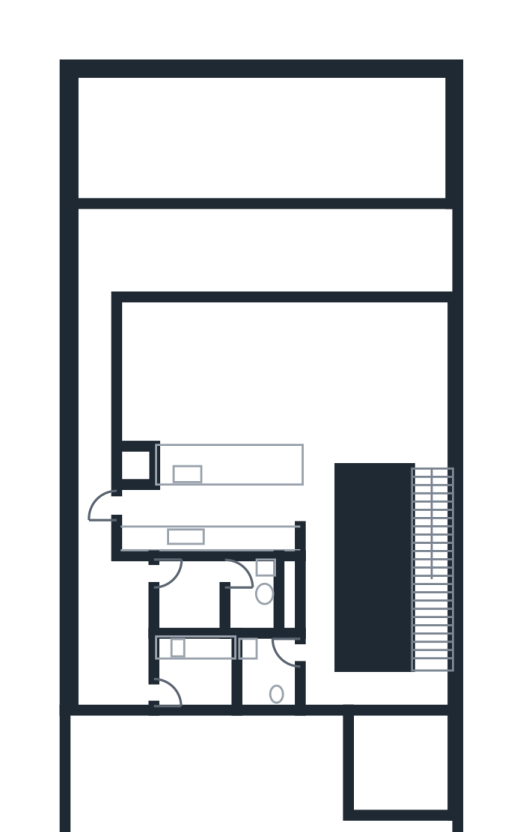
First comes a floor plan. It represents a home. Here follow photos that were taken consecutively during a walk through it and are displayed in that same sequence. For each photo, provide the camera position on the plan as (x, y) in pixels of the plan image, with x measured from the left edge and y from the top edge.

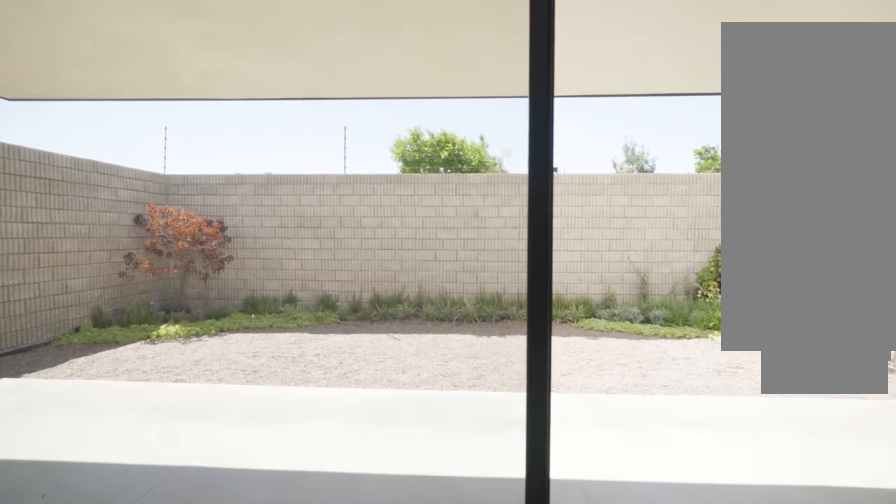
(256, 395)
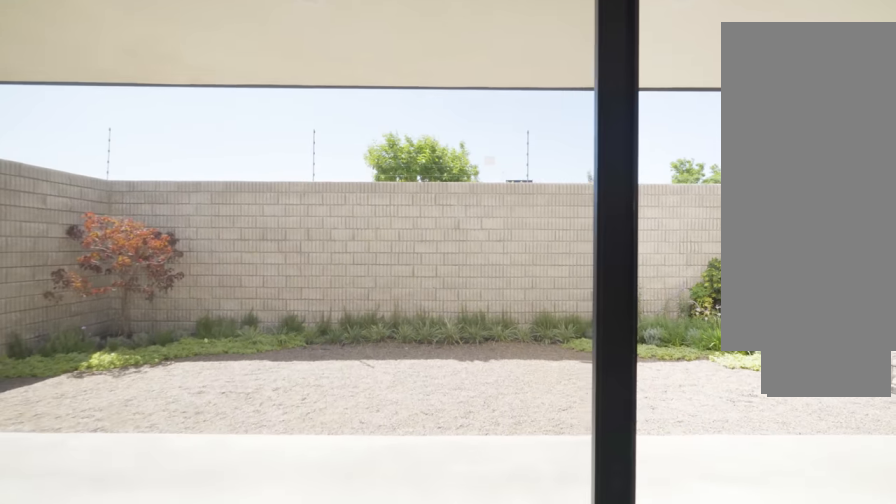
(254, 379)
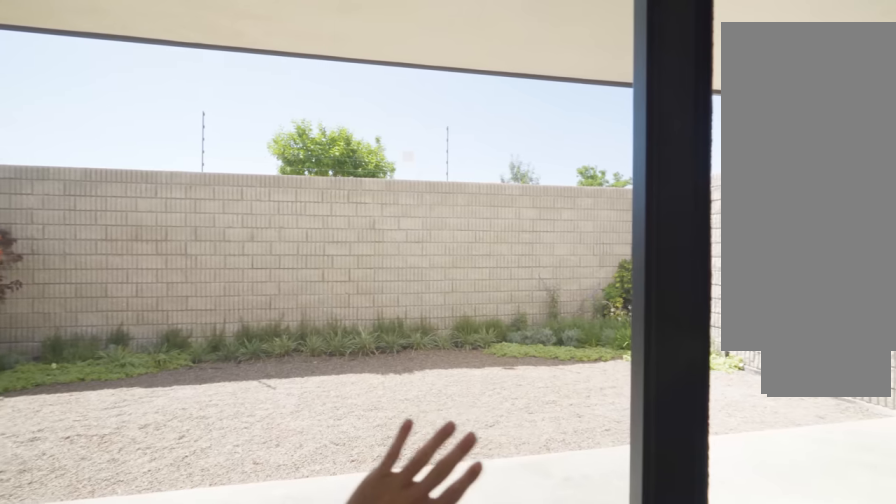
(224, 323)
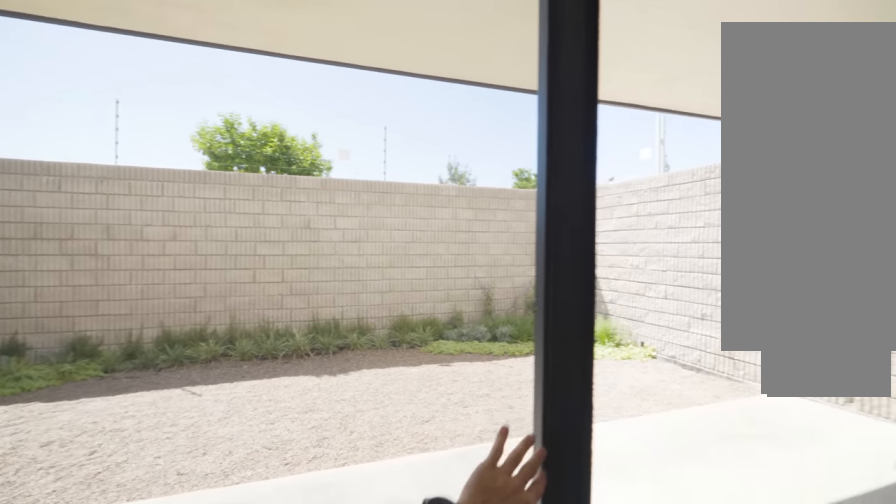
(224, 323)
